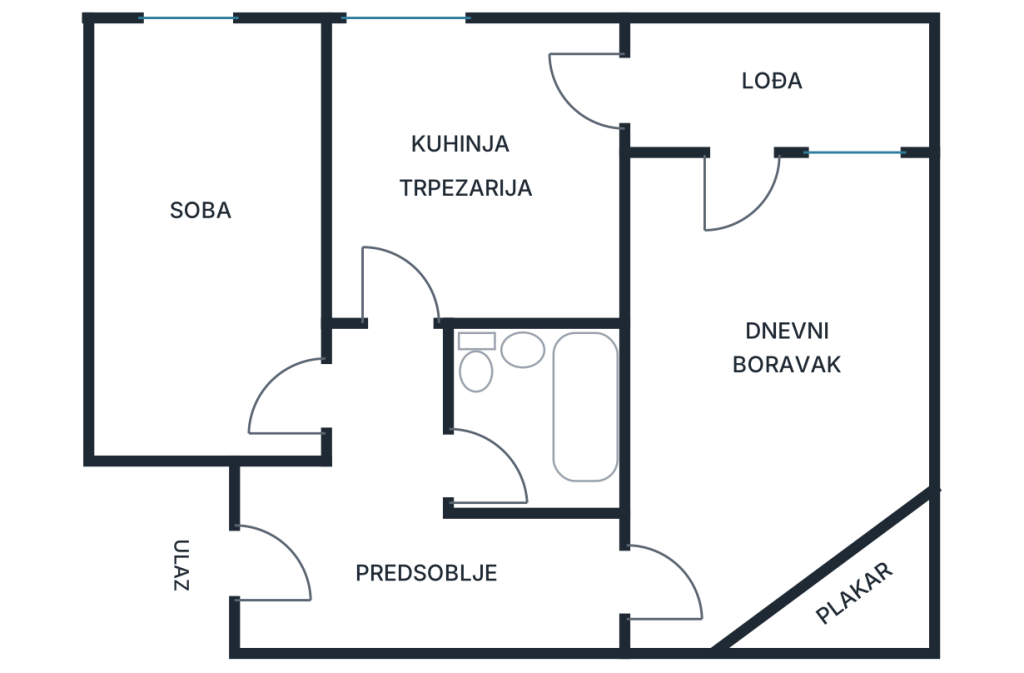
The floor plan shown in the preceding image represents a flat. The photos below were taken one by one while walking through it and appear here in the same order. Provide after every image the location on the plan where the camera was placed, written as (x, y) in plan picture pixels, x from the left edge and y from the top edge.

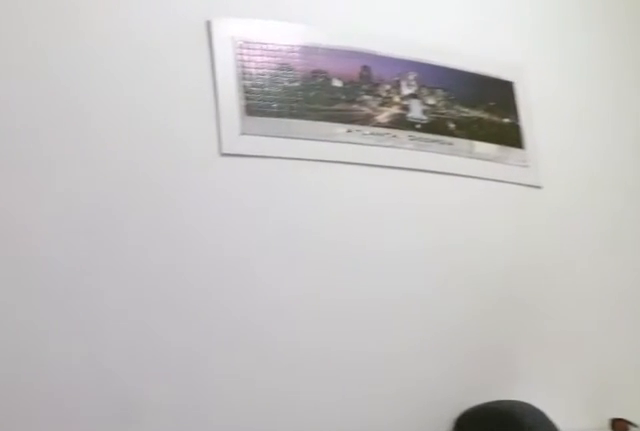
(277, 369)
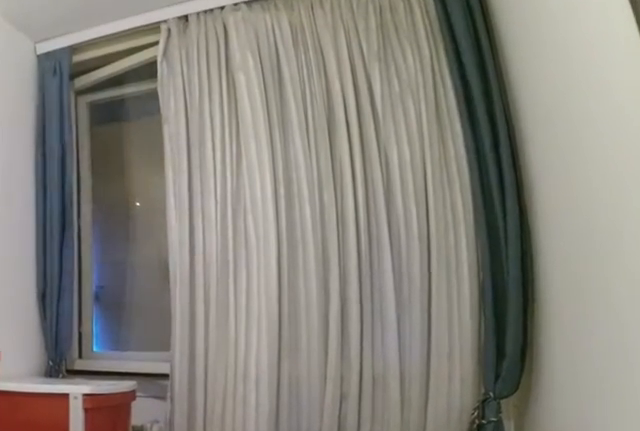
(239, 327)
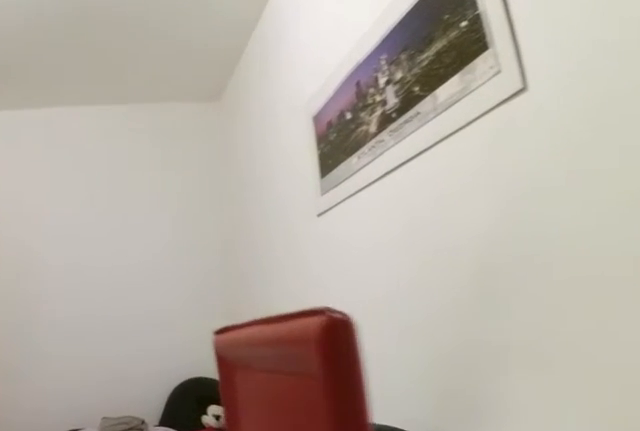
(196, 104)
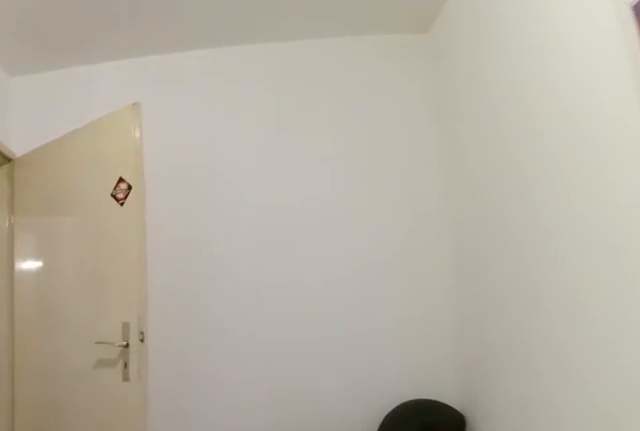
(218, 180)
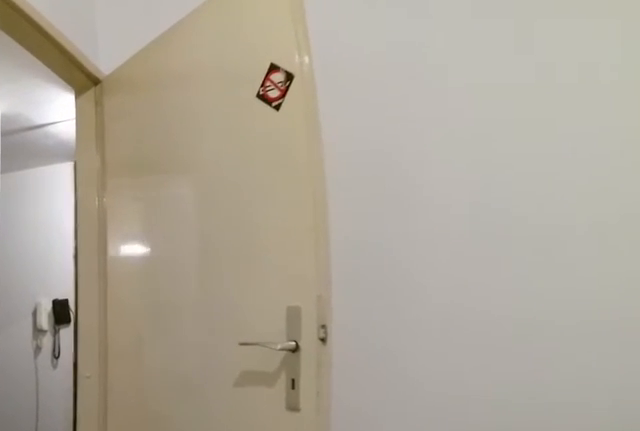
(251, 272)
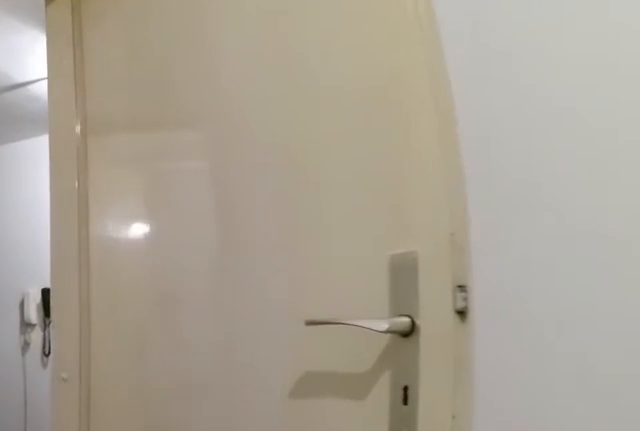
(273, 330)
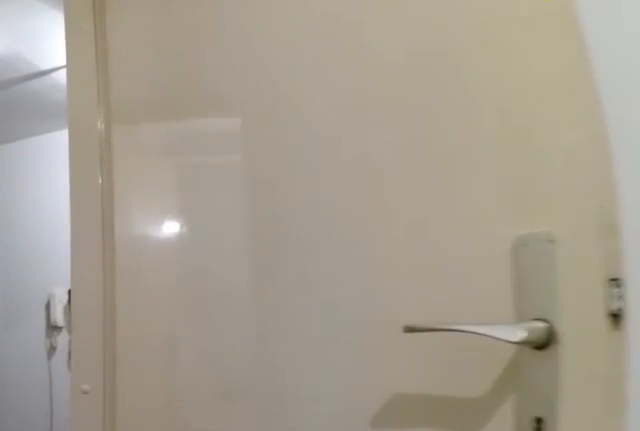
(282, 347)
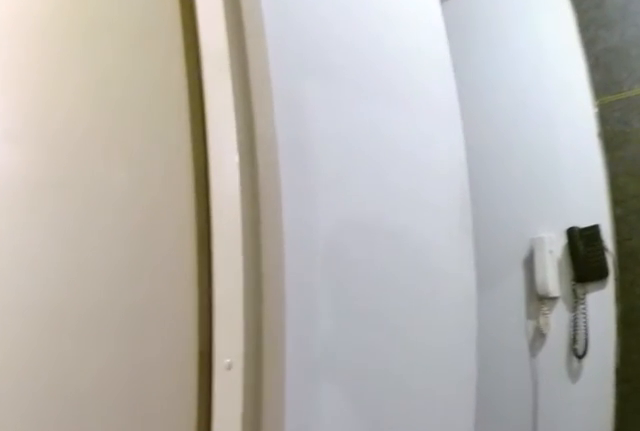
(341, 424)
